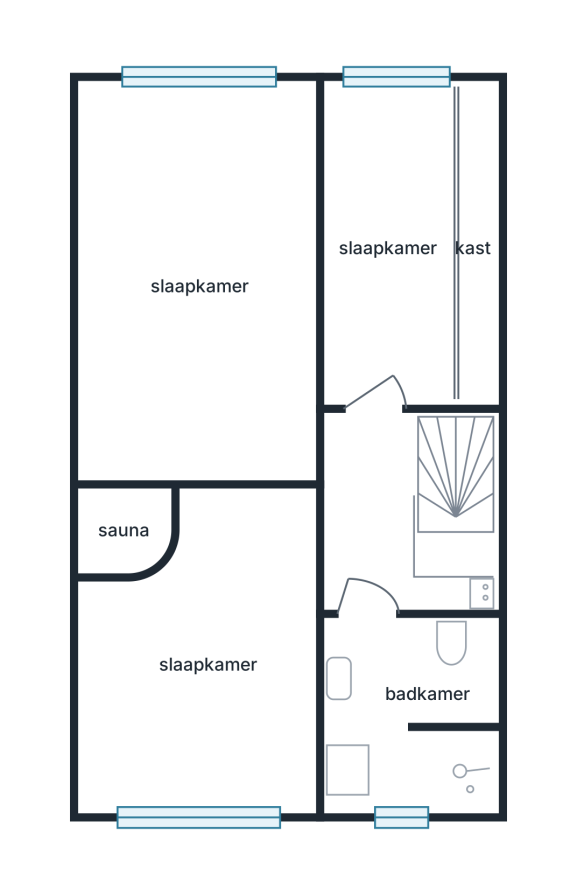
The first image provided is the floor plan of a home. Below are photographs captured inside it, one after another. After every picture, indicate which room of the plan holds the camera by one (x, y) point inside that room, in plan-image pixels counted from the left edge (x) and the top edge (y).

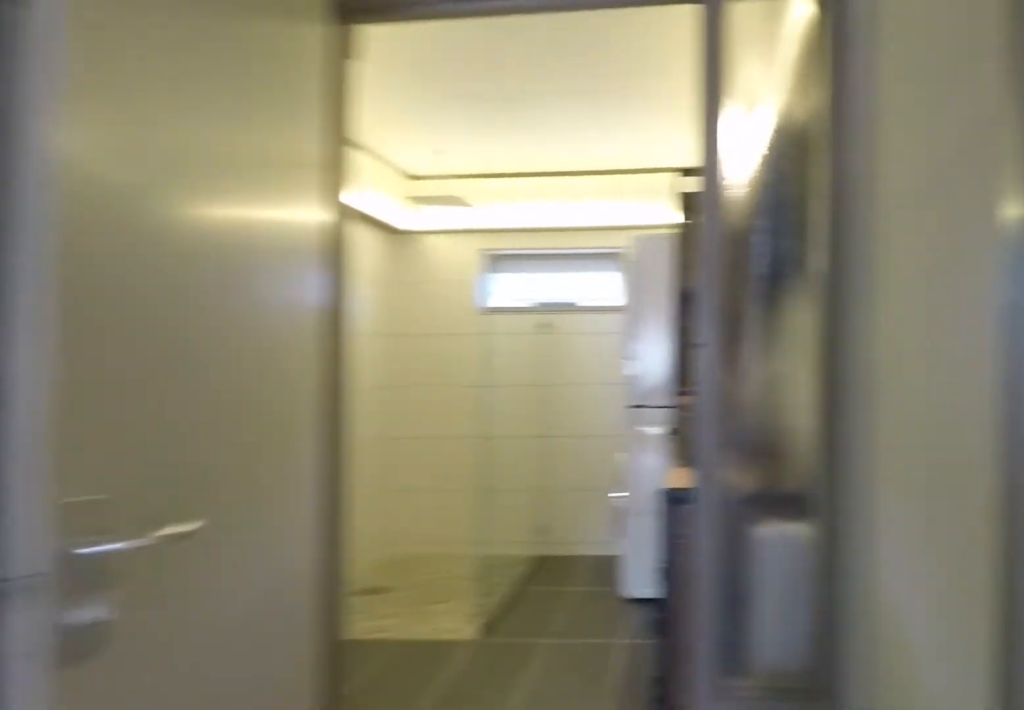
(377, 518)
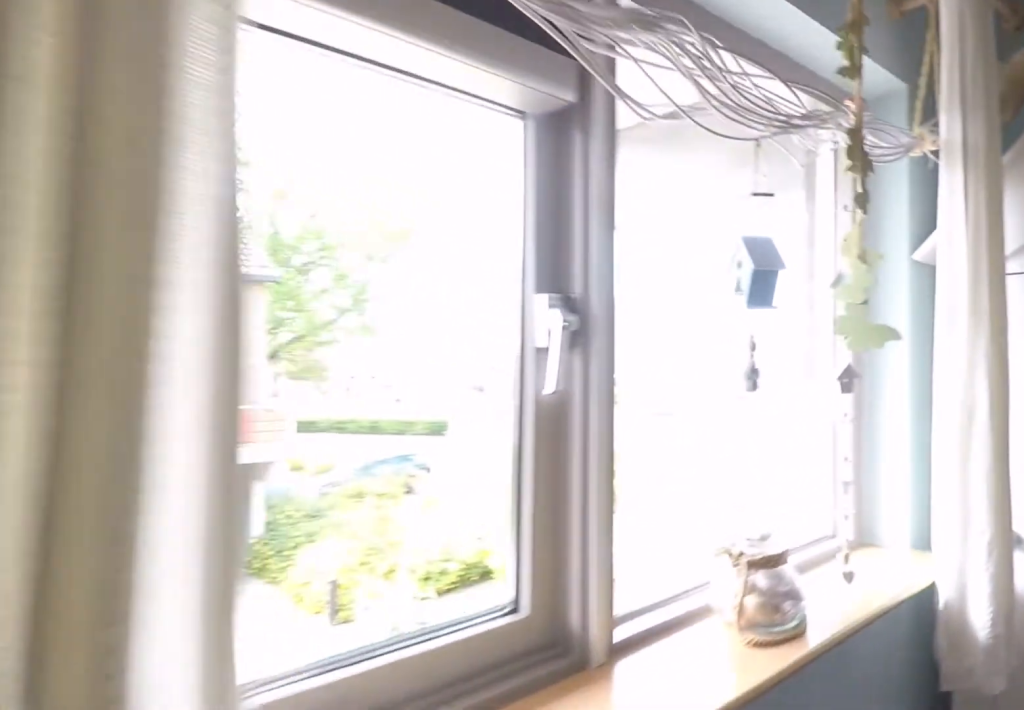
(208, 662)
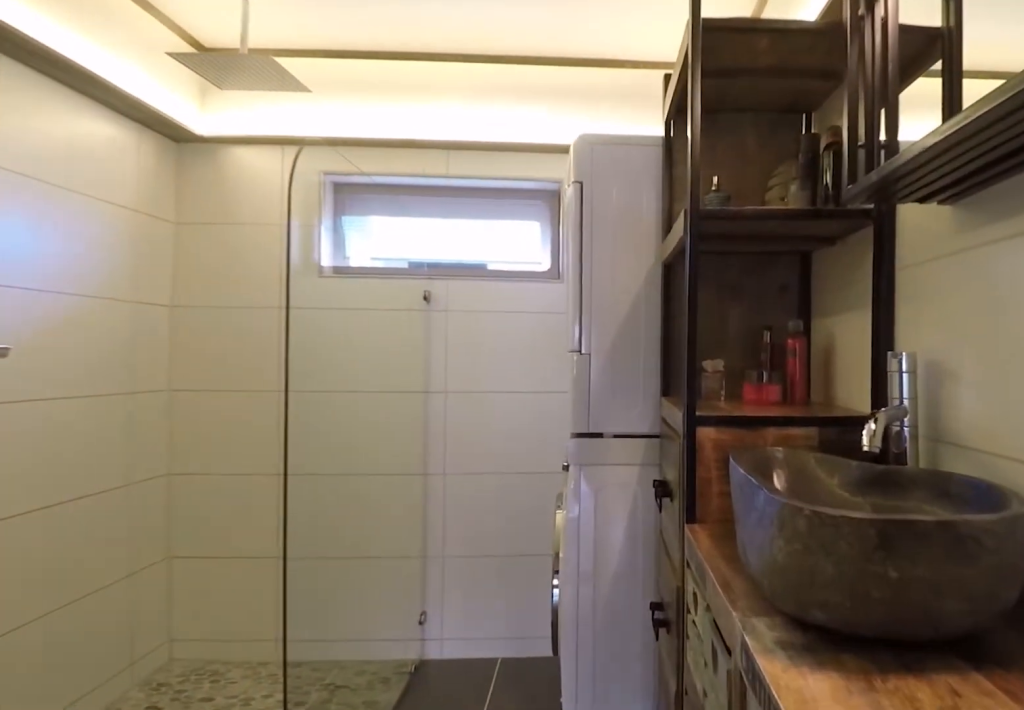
(407, 712)
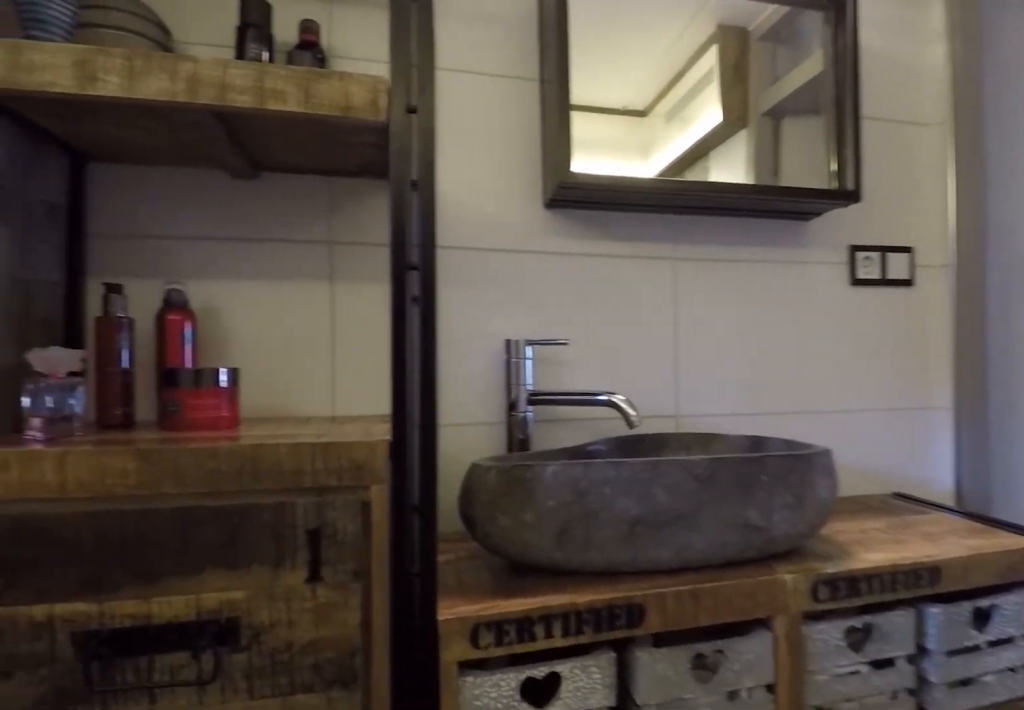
(407, 712)
